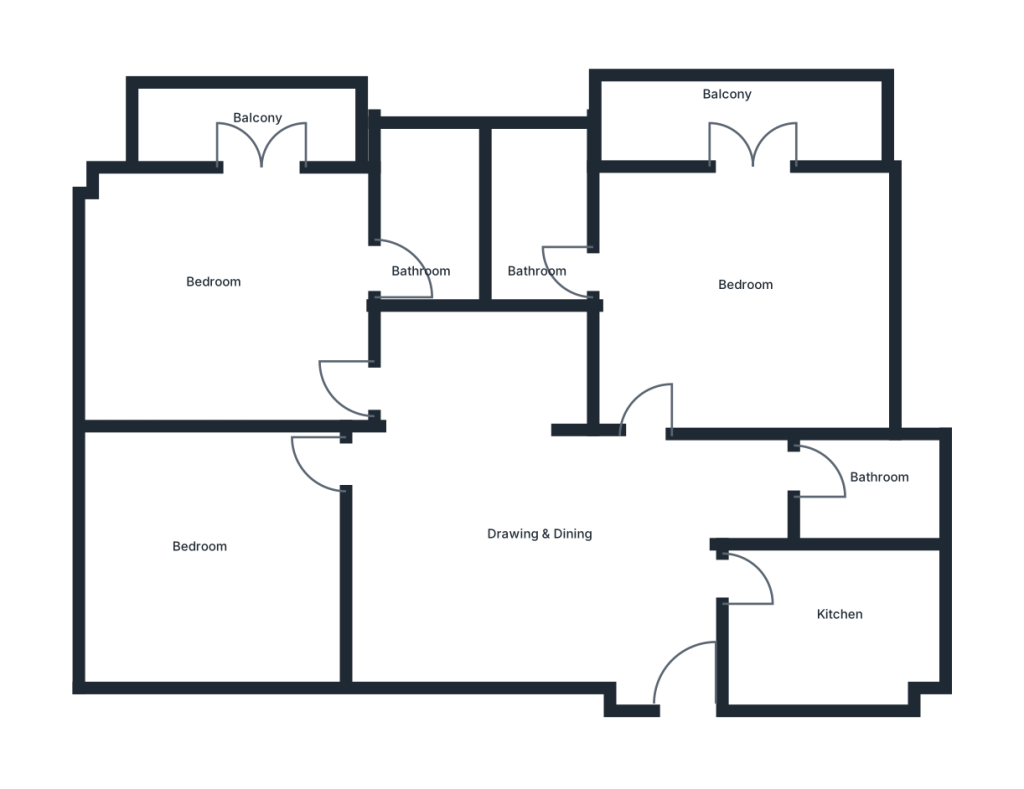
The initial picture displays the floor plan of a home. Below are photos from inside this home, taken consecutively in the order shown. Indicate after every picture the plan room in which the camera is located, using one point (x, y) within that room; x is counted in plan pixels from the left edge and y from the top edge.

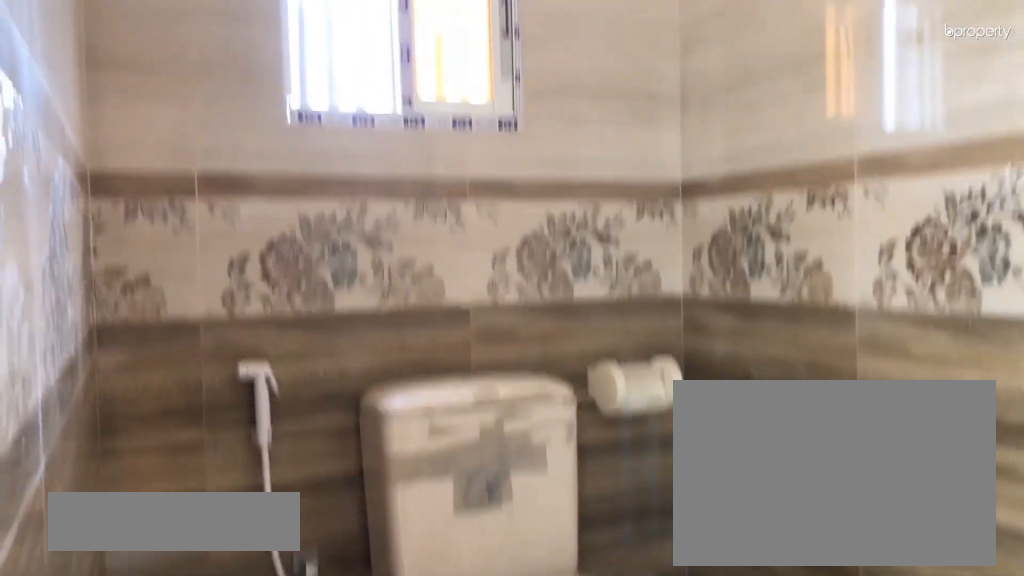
(437, 240)
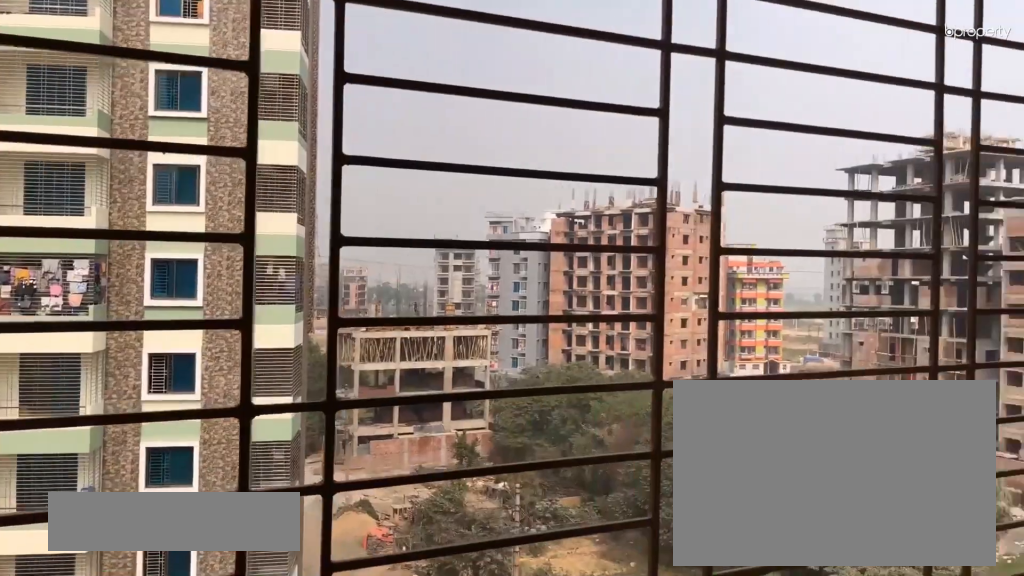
(255, 106)
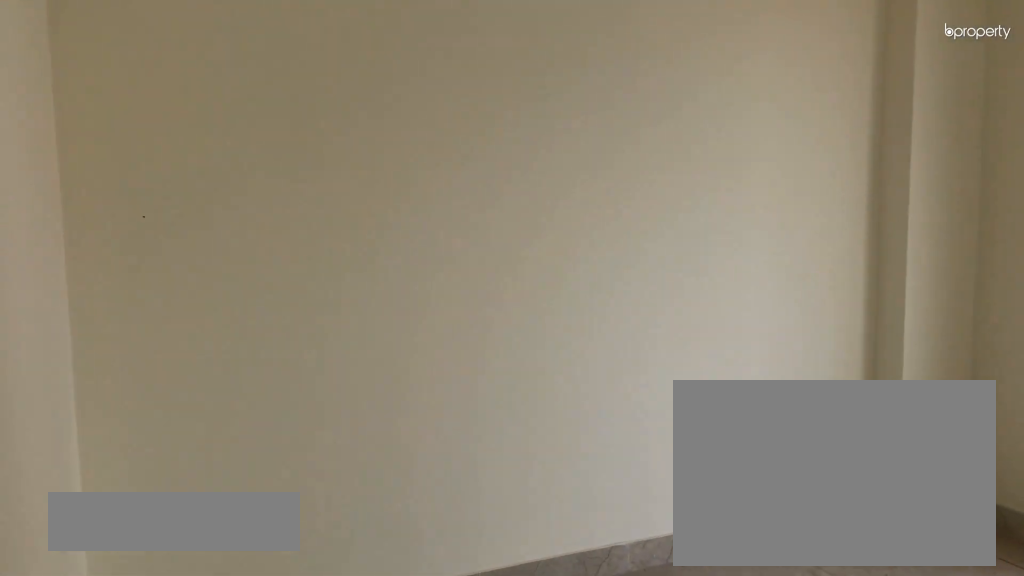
(214, 551)
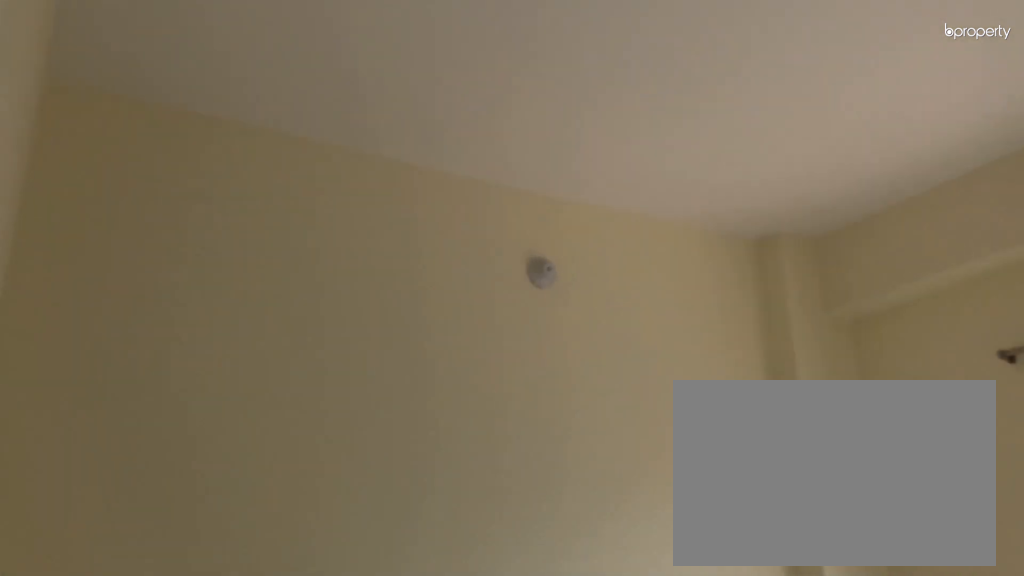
(214, 551)
